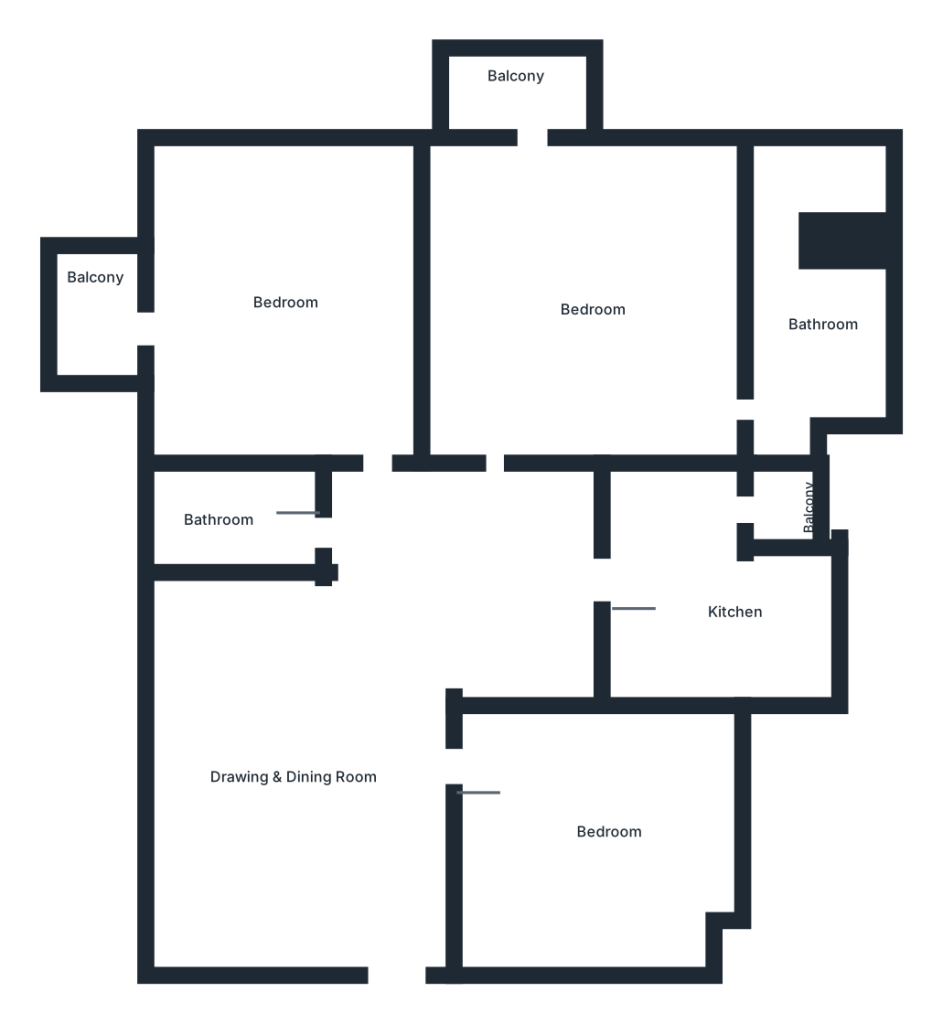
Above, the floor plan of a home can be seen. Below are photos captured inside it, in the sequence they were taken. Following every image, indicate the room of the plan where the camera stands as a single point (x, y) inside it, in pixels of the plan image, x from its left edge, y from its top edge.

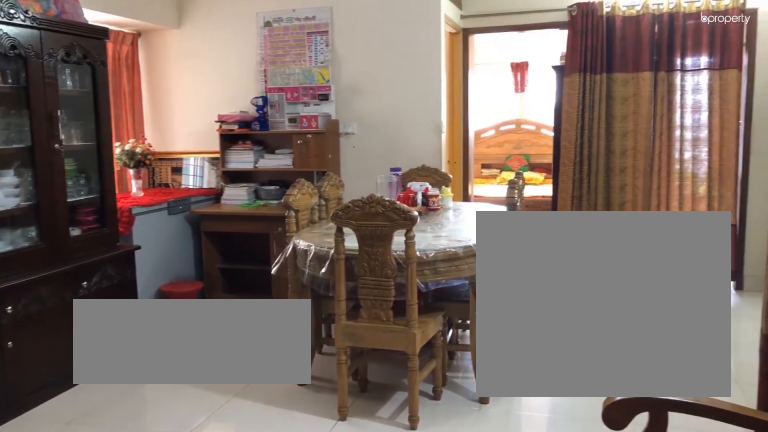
(306, 773)
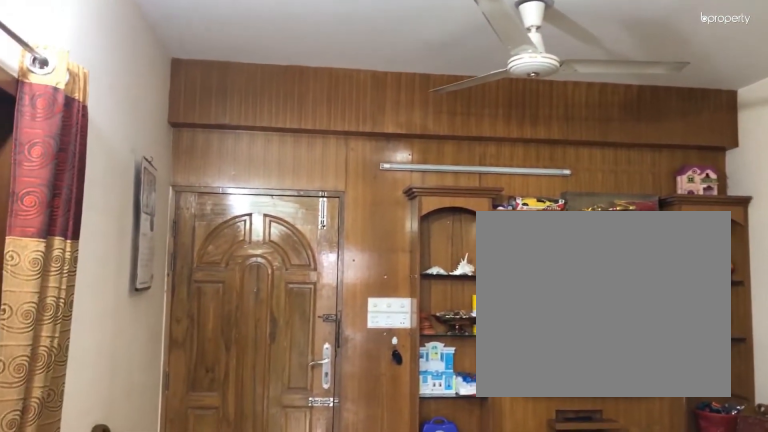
(306, 773)
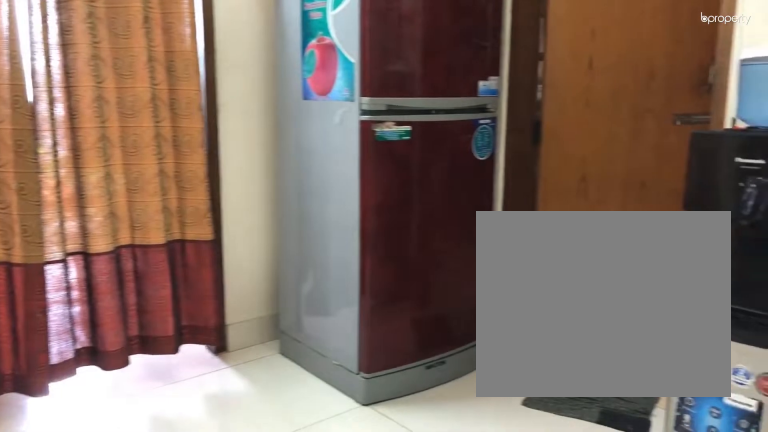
(470, 573)
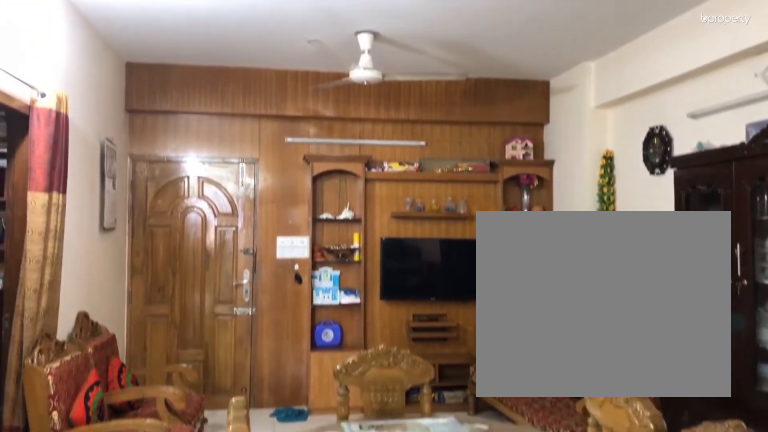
(291, 757)
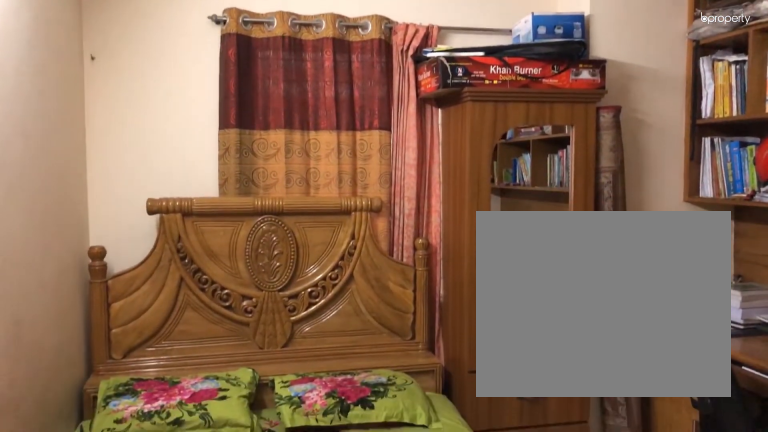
(594, 839)
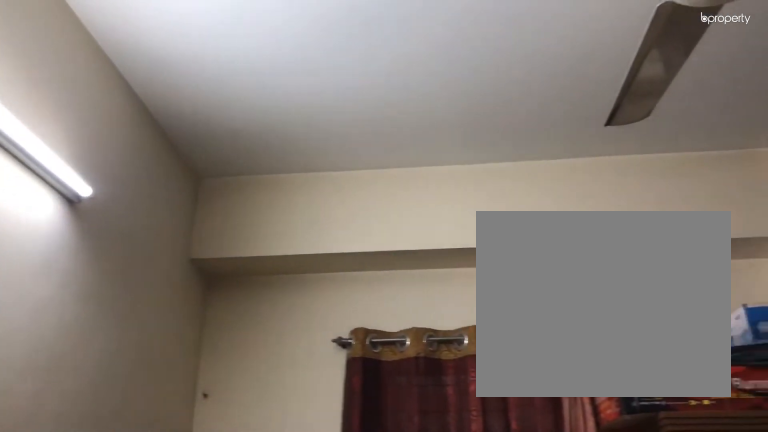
(594, 841)
